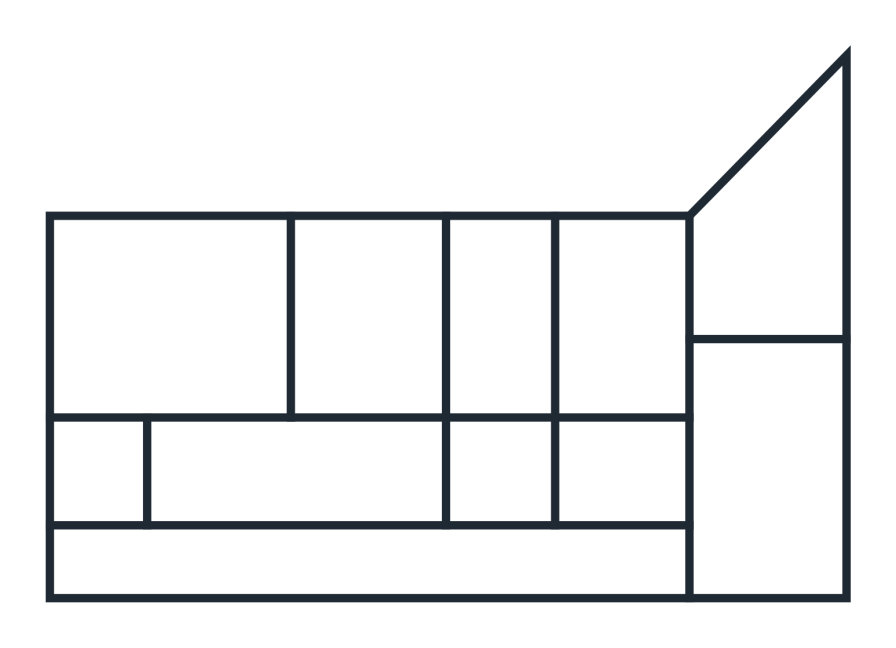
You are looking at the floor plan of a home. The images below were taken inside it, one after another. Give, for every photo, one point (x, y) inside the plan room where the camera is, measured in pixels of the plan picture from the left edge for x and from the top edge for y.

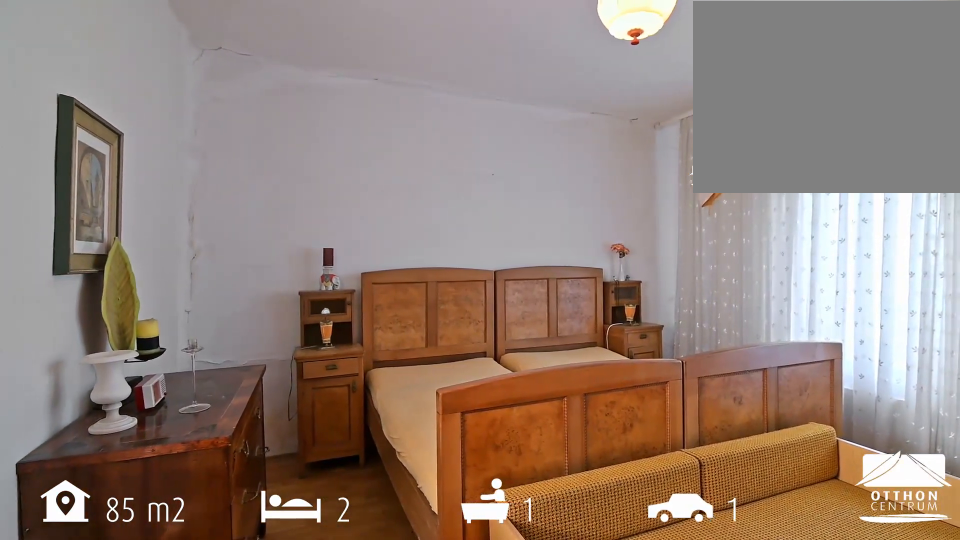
(174, 319)
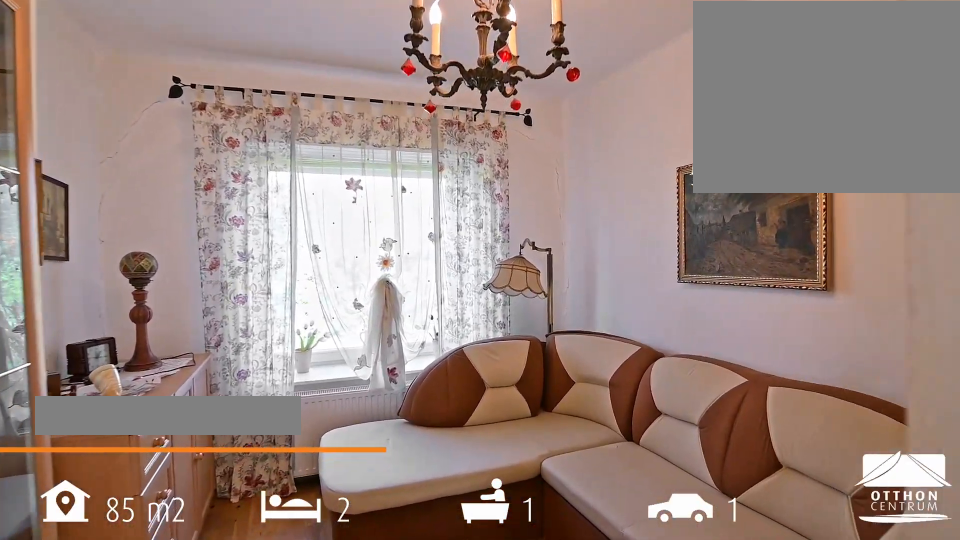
(373, 320)
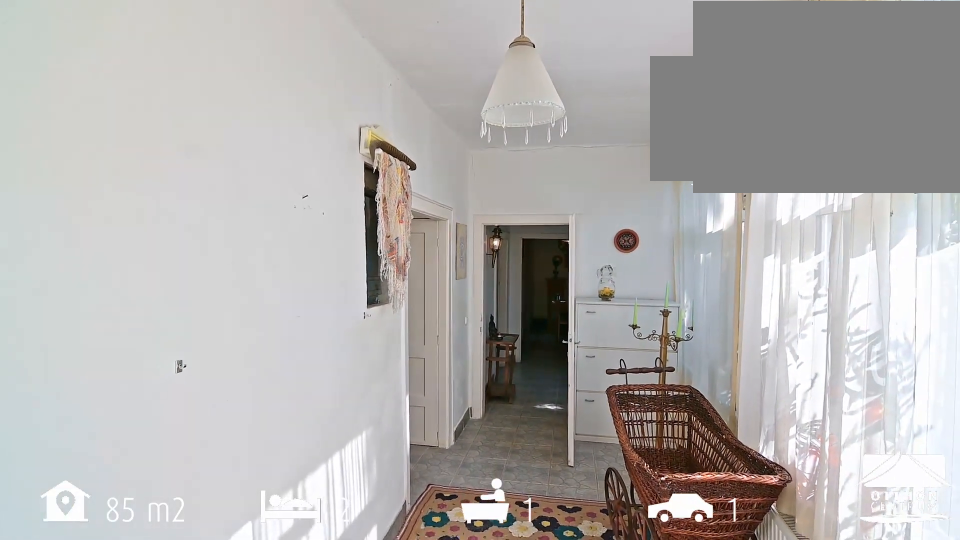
(303, 479)
